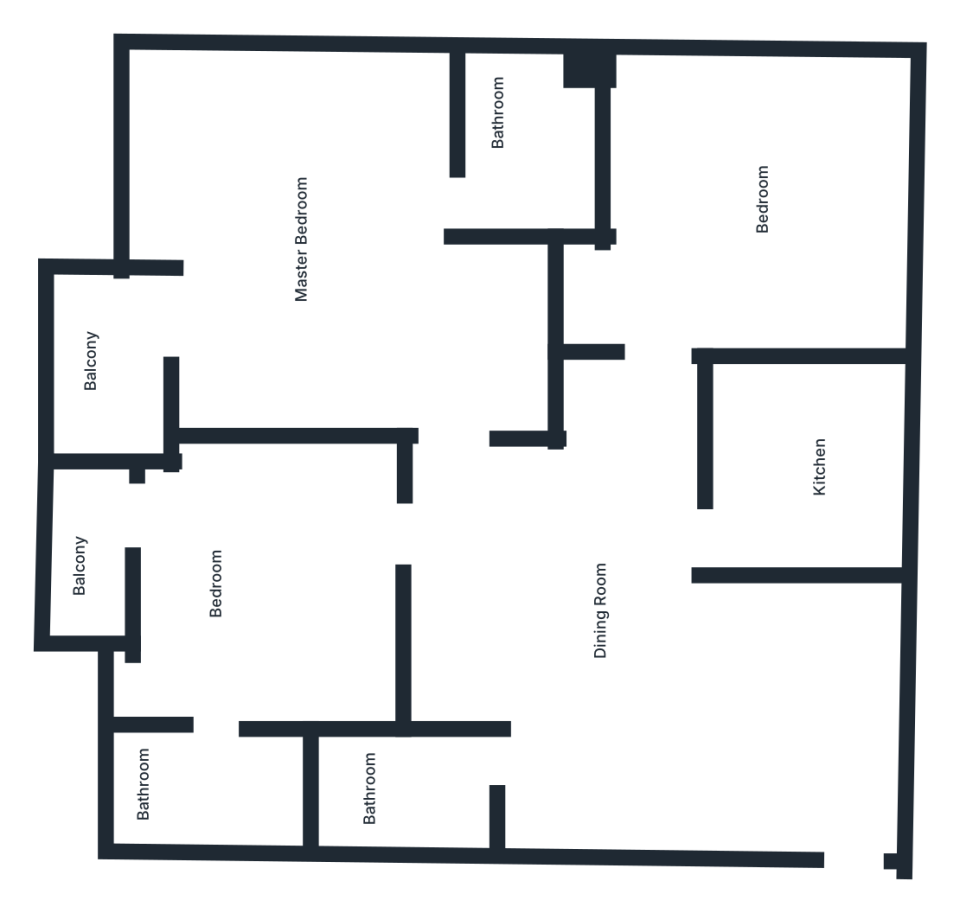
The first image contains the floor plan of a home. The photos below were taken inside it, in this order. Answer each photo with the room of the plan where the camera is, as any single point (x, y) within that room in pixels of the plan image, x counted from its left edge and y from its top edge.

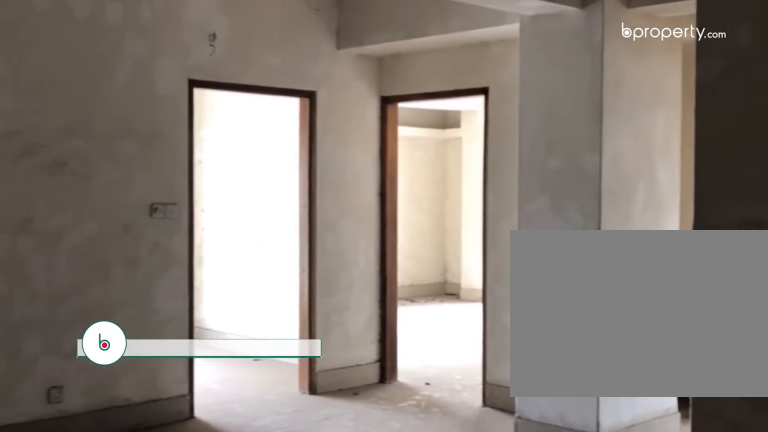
(664, 697)
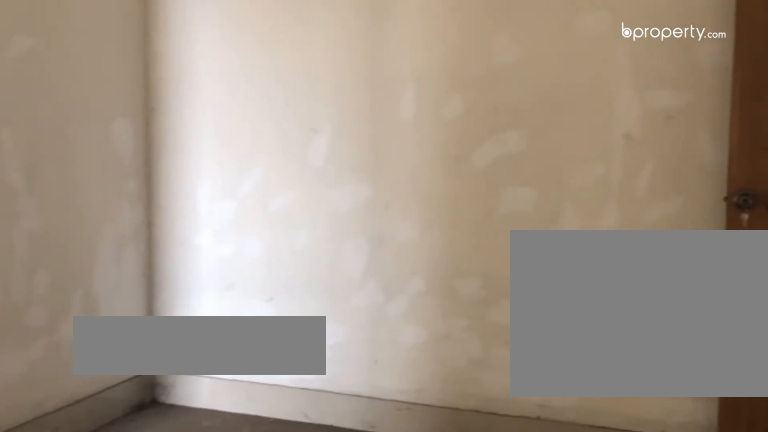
(662, 697)
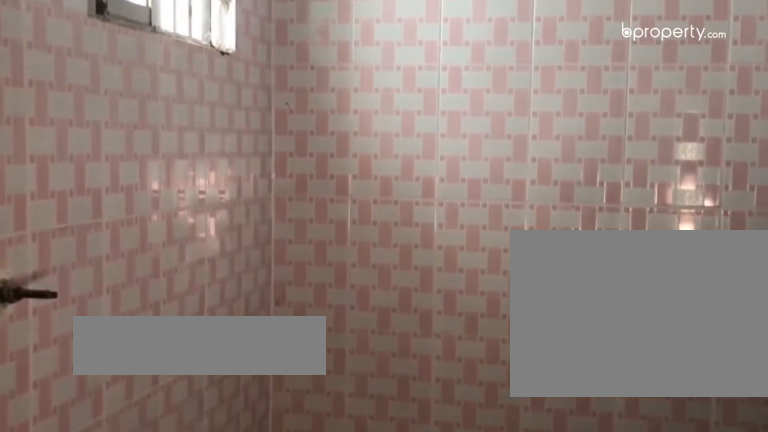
(400, 787)
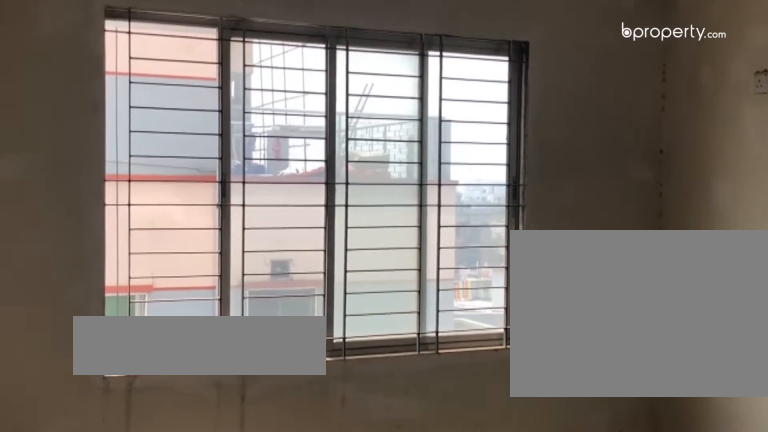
(749, 223)
